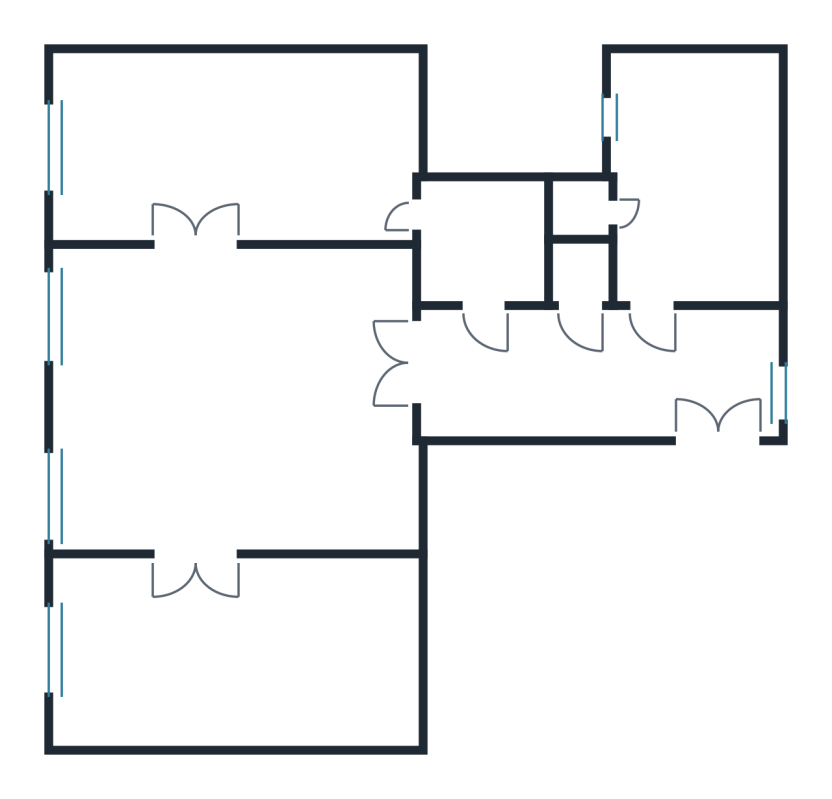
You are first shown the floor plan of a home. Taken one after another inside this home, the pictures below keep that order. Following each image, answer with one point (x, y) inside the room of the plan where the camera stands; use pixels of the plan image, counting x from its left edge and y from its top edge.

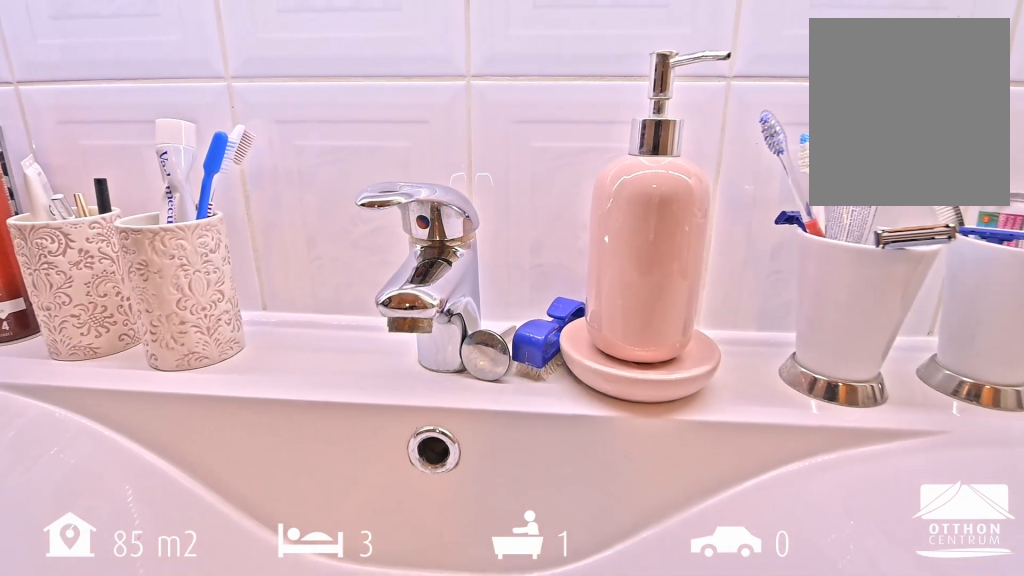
(492, 248)
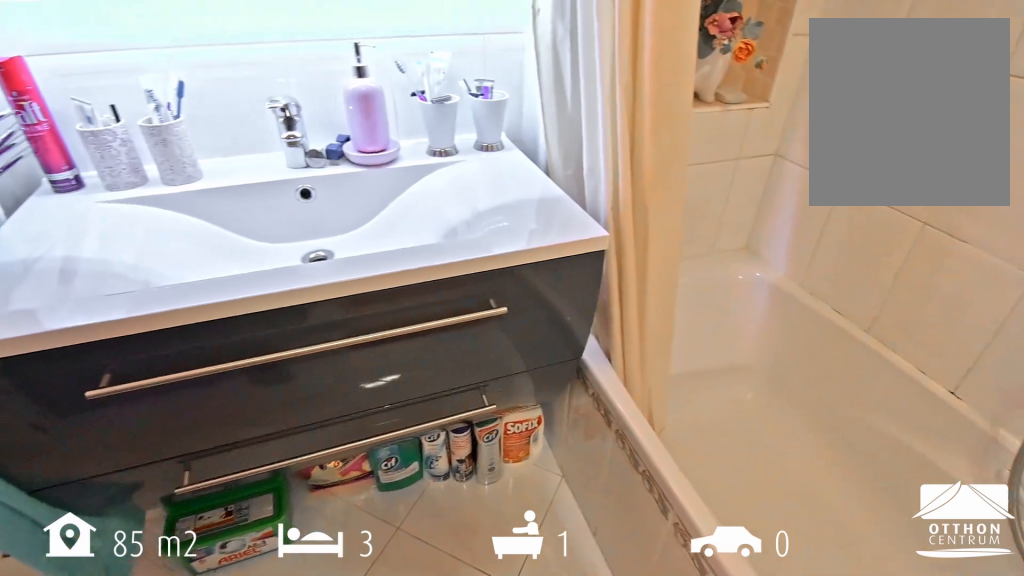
(492, 248)
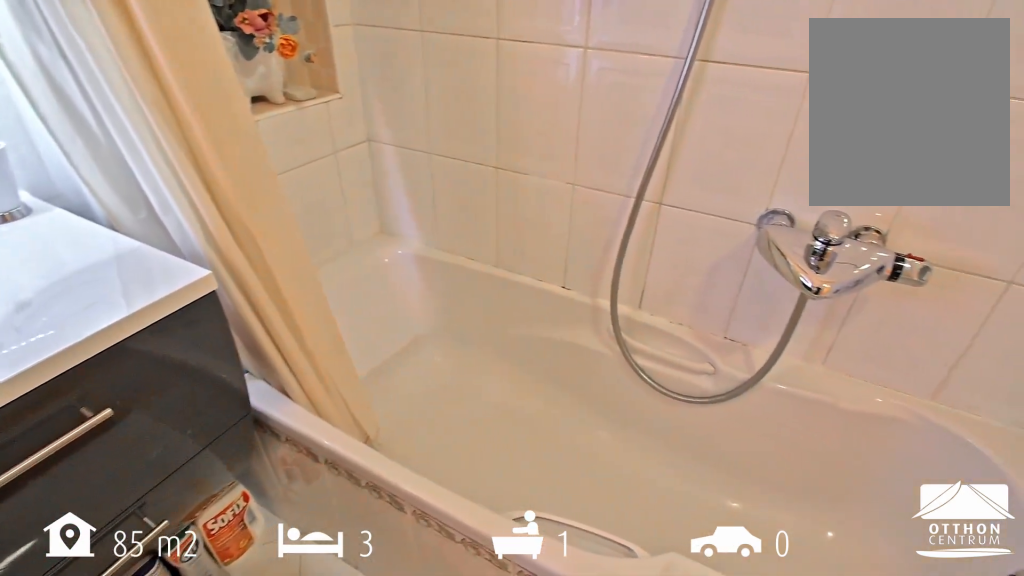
(492, 248)
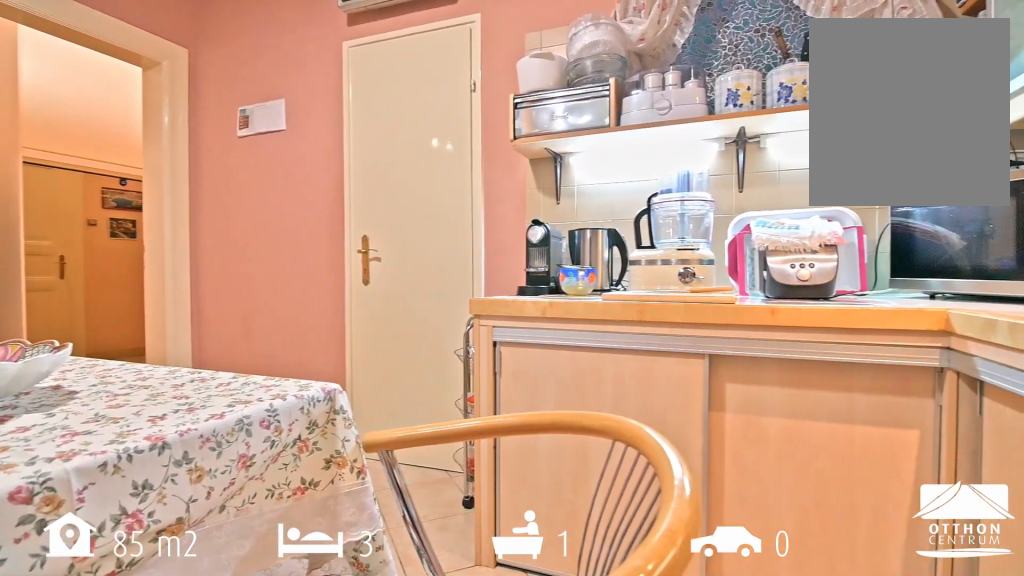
(708, 167)
